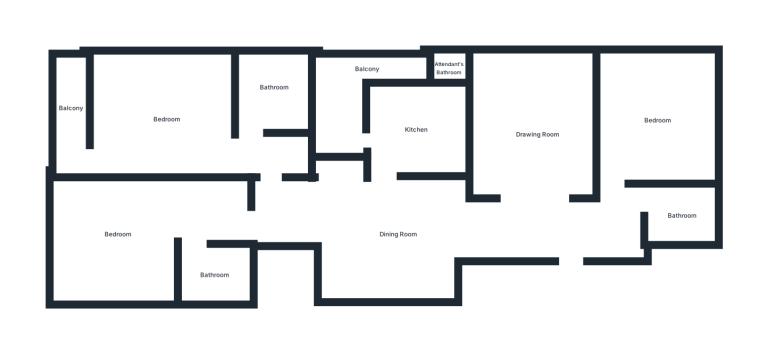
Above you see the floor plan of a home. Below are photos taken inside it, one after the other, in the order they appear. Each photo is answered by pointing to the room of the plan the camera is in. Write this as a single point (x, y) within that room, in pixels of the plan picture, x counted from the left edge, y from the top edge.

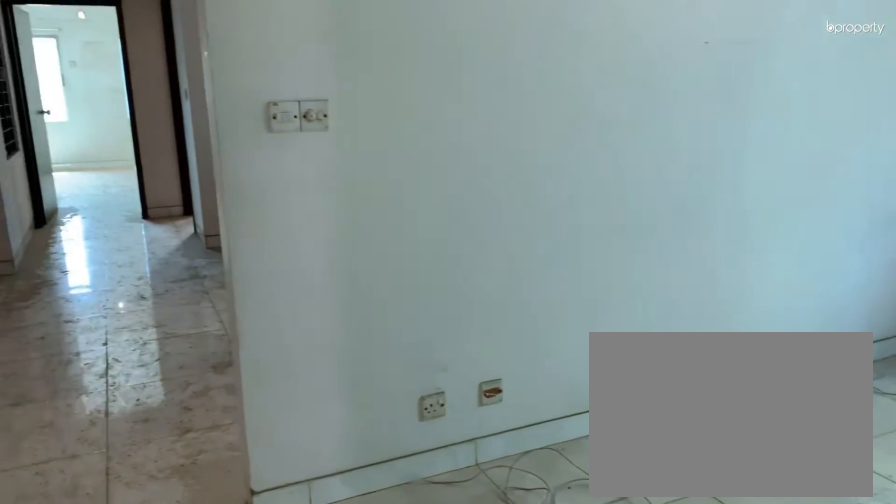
(539, 127)
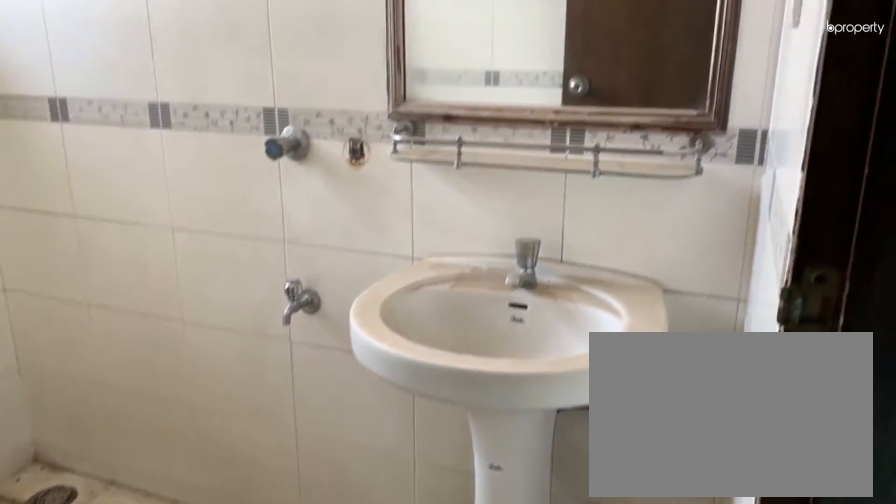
(682, 215)
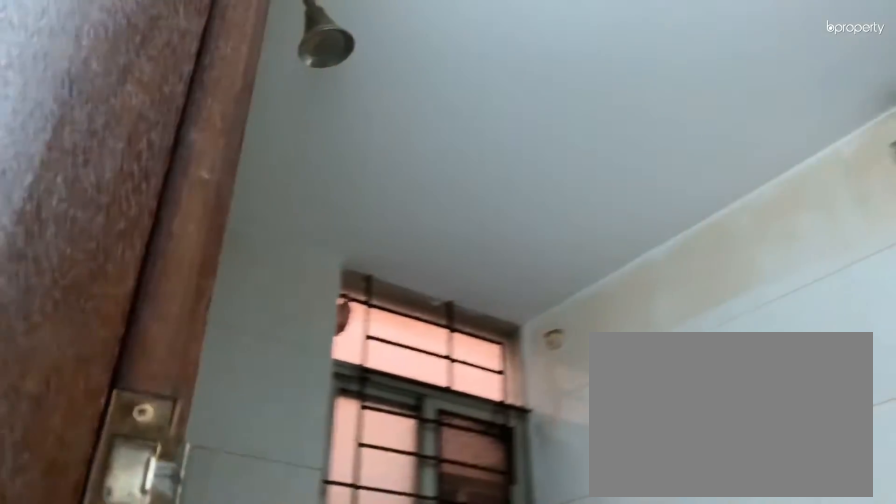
(215, 273)
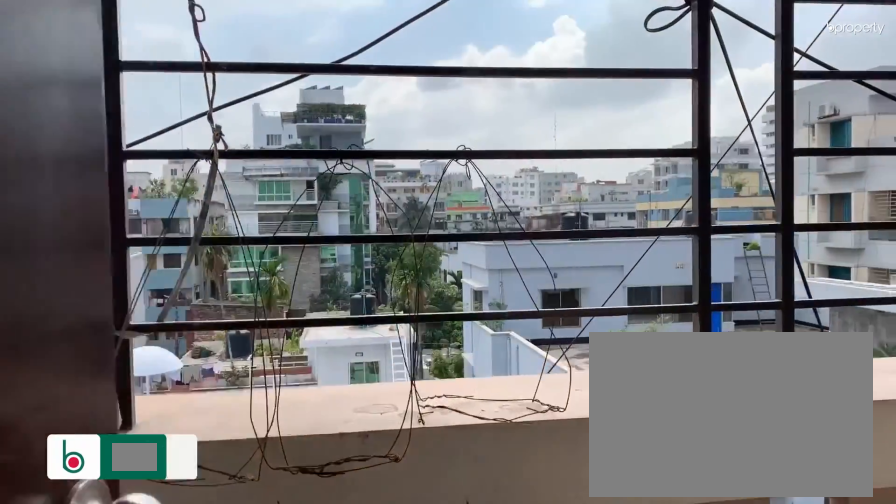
(68, 109)
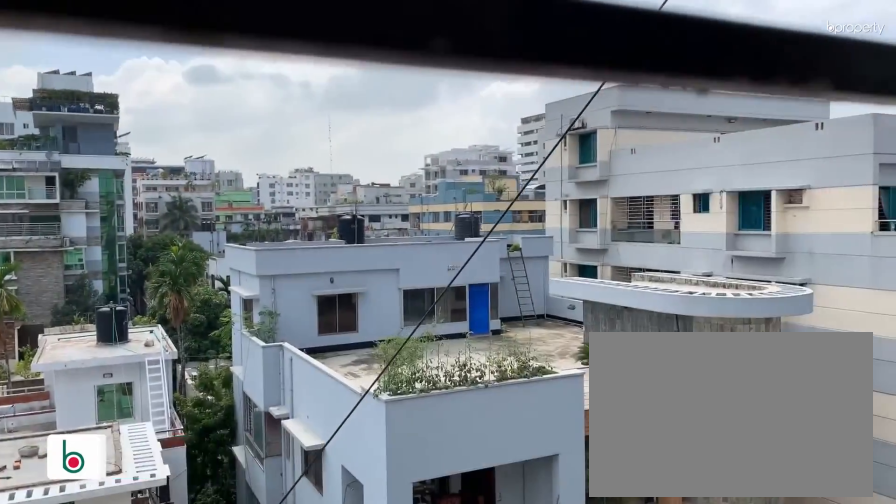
(67, 109)
